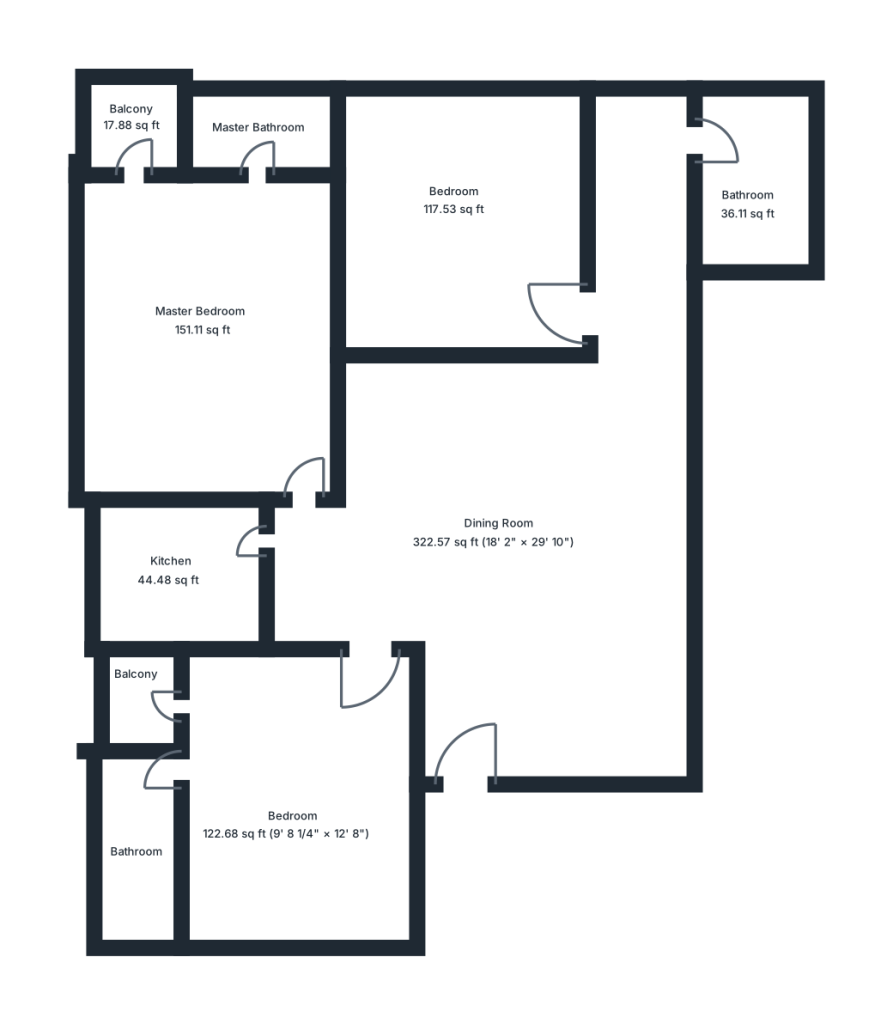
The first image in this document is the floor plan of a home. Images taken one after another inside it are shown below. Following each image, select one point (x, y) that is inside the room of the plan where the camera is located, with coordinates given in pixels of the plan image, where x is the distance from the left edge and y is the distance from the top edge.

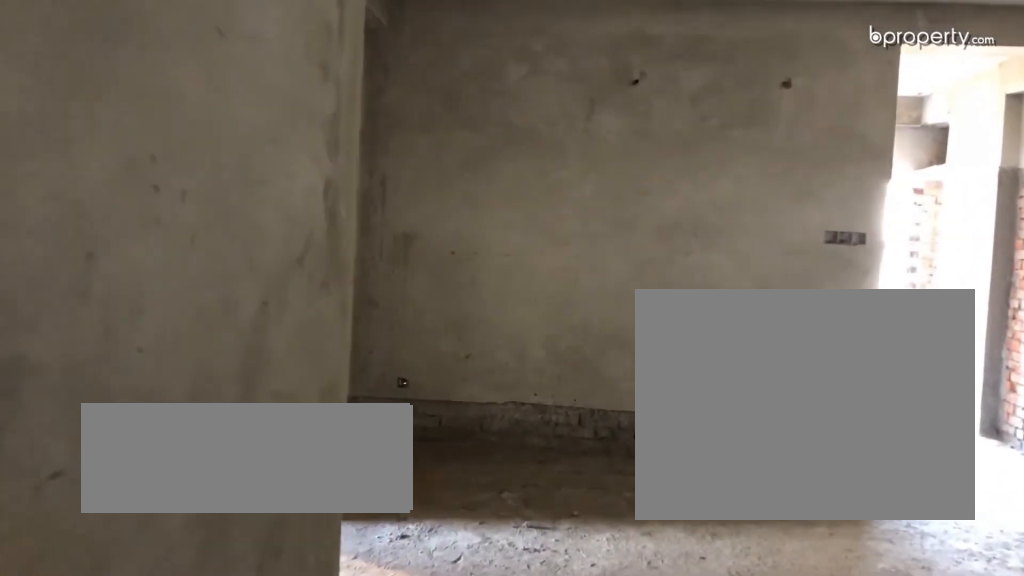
(500, 690)
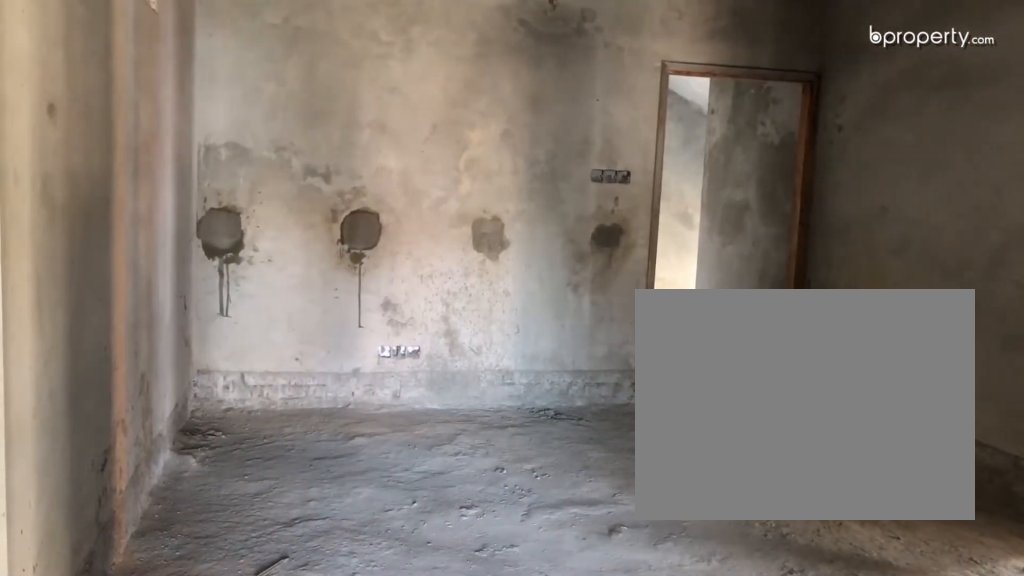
(533, 561)
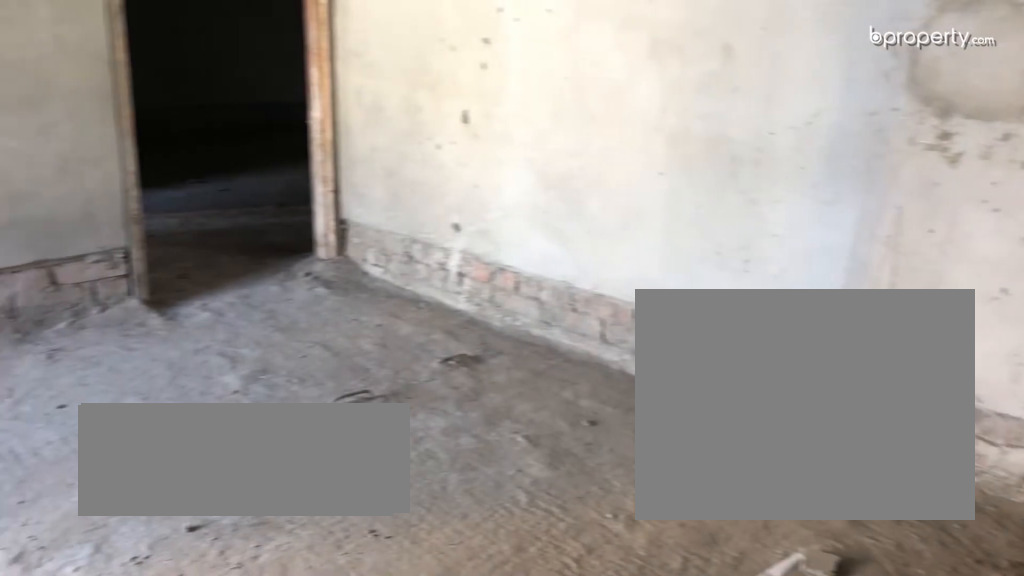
(293, 789)
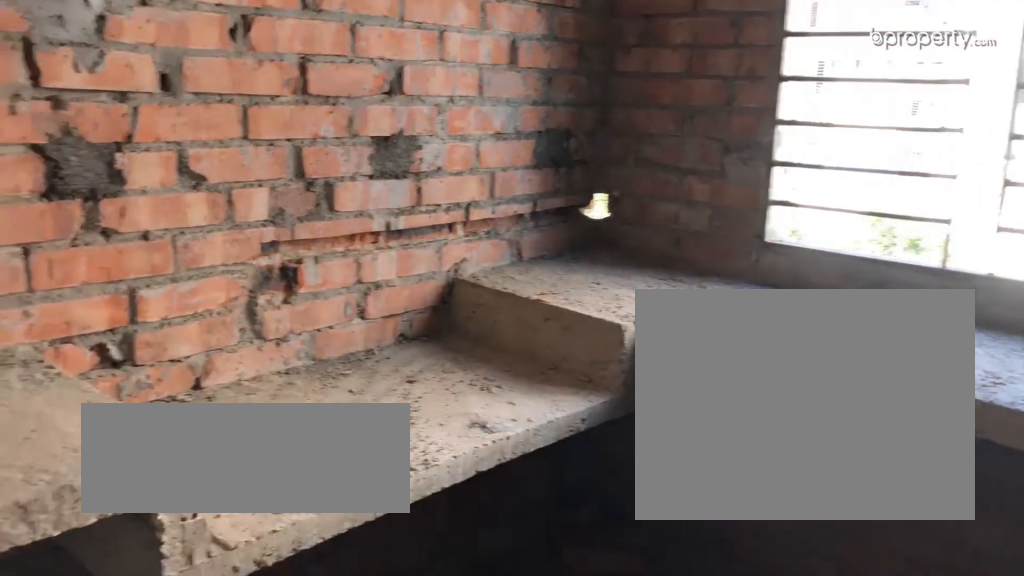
(176, 567)
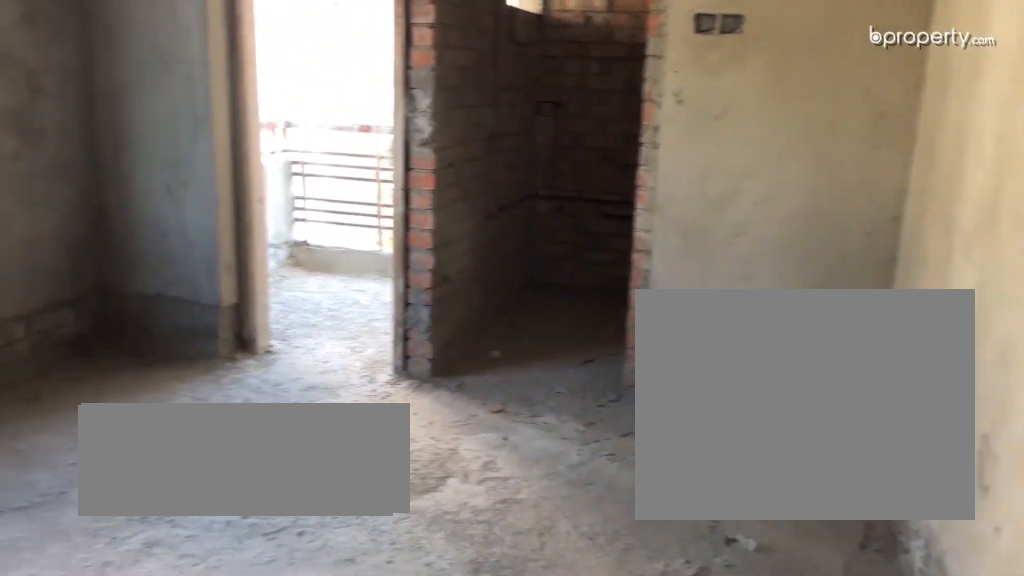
(239, 329)
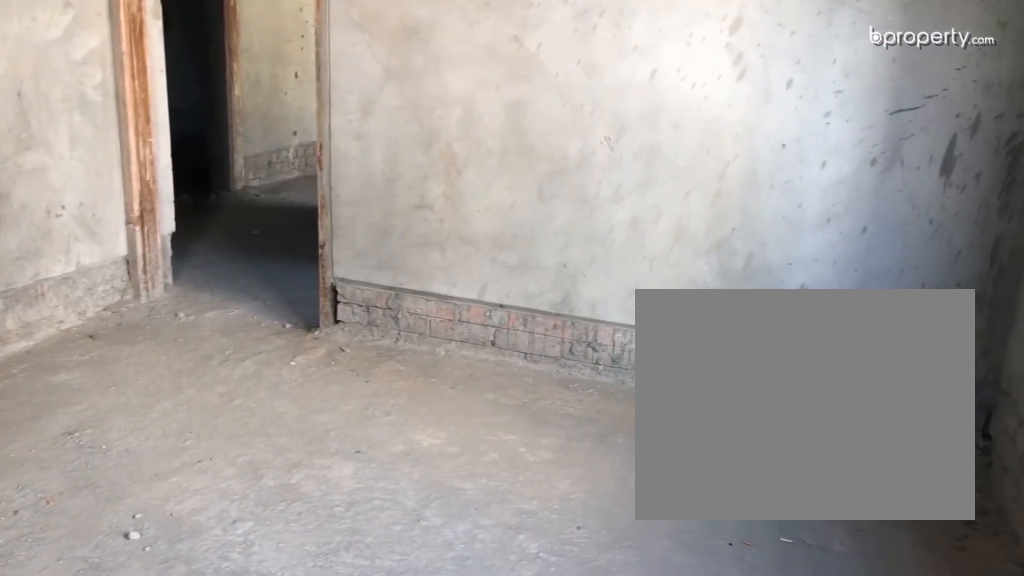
(238, 327)
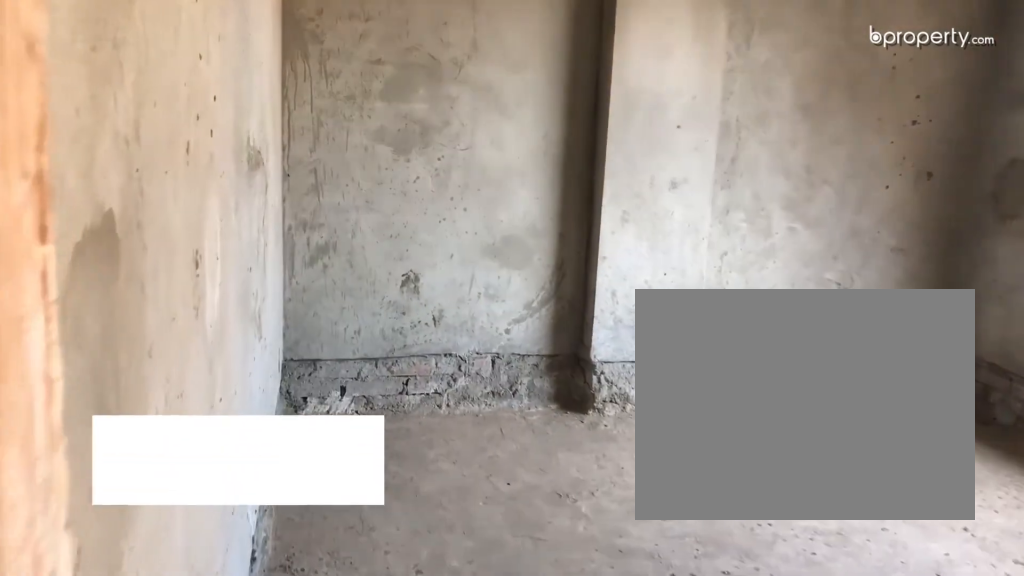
(480, 250)
